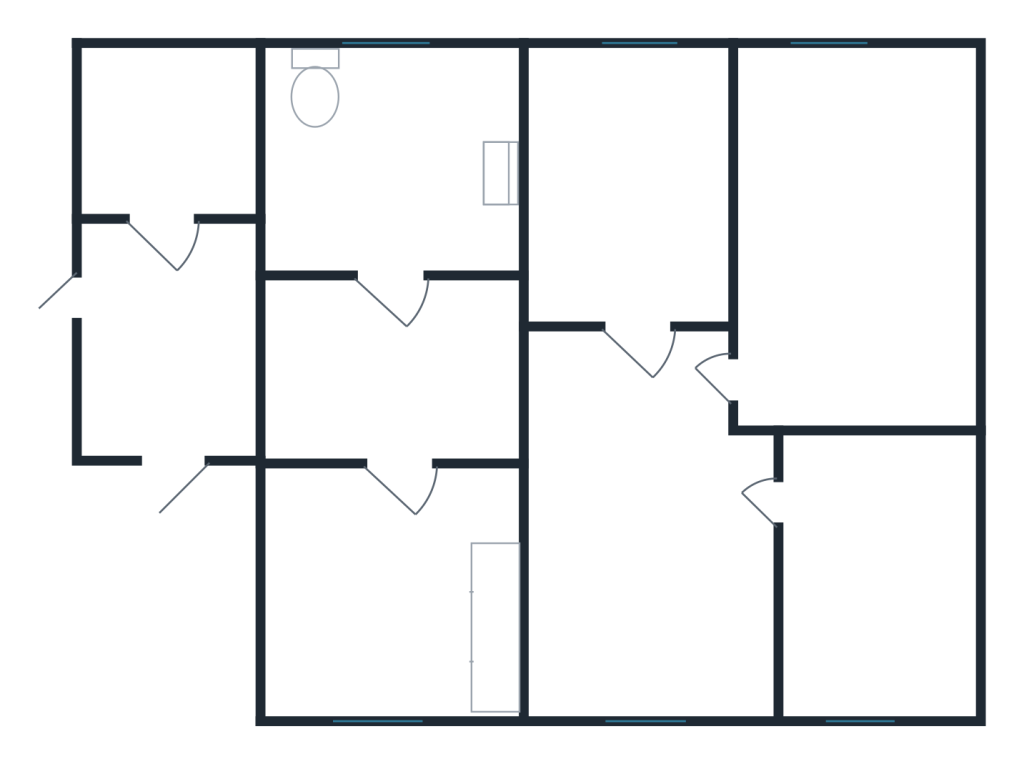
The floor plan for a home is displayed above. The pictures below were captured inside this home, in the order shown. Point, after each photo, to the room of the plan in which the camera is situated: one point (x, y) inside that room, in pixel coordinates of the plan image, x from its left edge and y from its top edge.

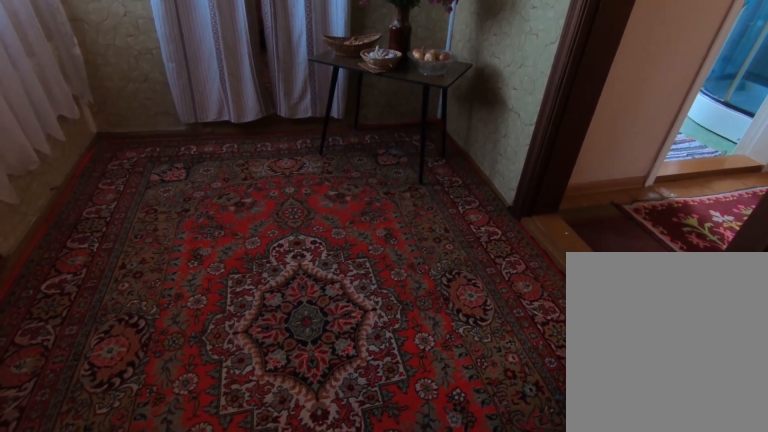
(167, 409)
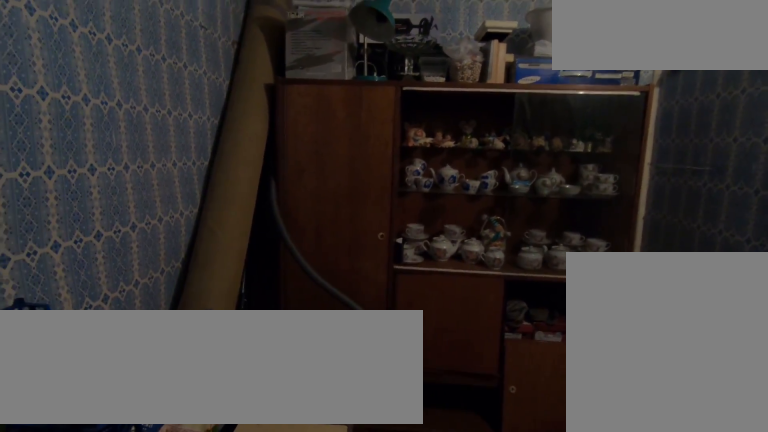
(163, 229)
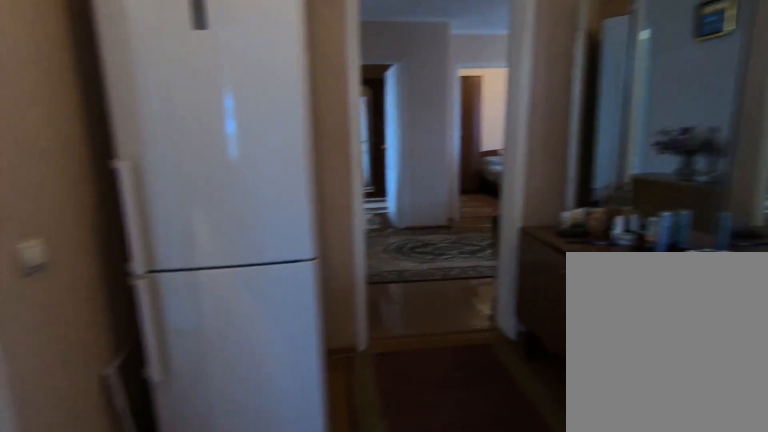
(360, 418)
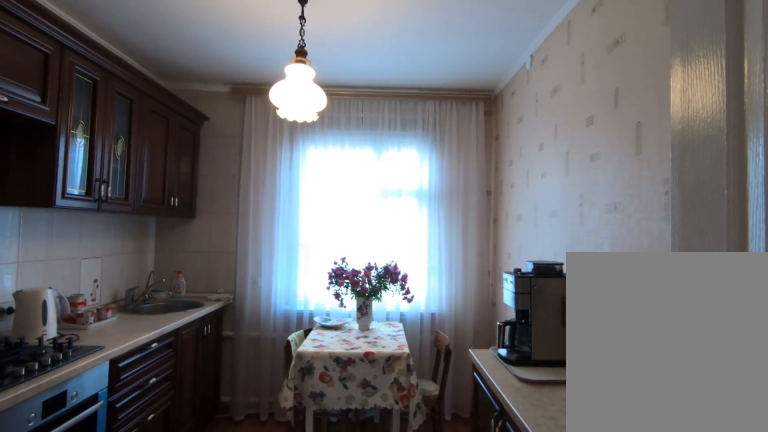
(408, 521)
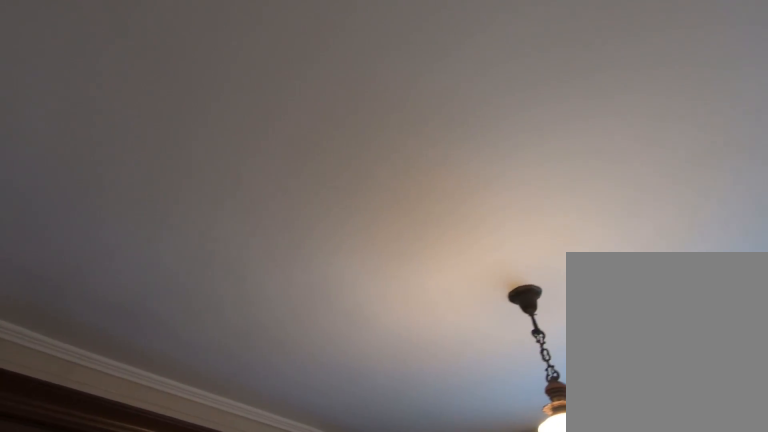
(412, 564)
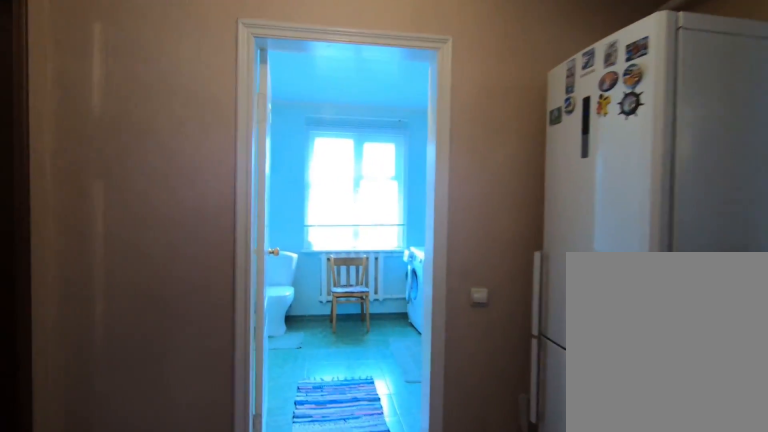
(403, 401)
